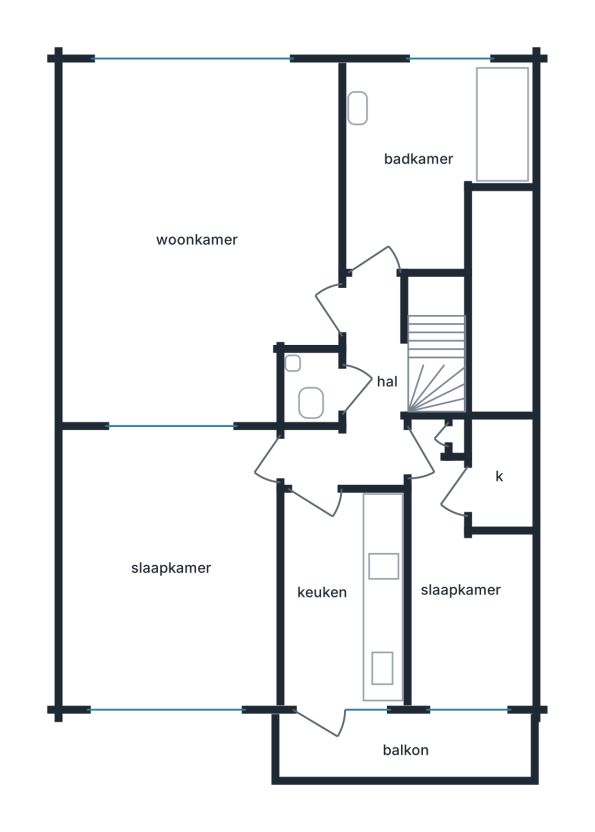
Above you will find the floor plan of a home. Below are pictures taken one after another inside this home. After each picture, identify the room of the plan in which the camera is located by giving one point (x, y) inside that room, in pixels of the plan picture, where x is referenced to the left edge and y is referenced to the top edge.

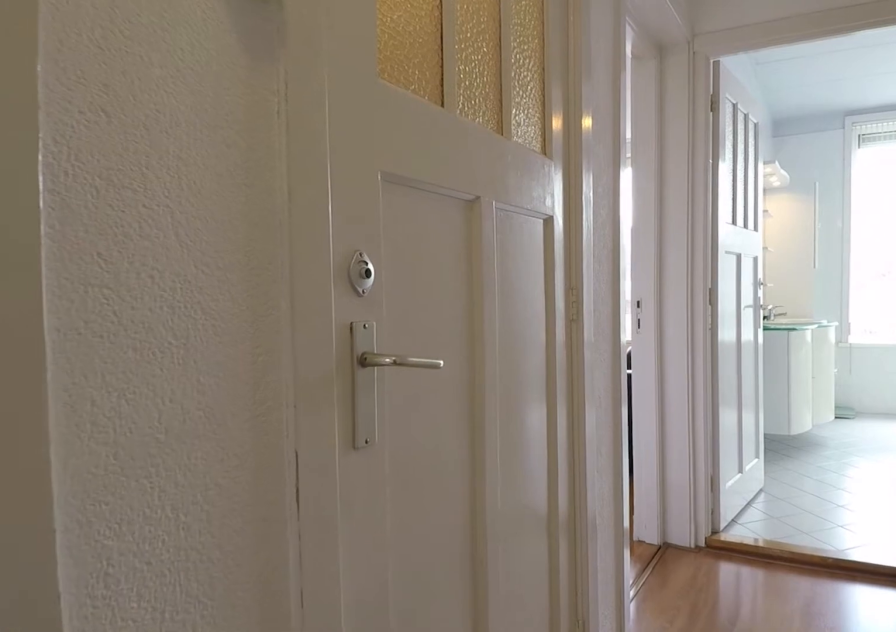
(362, 397)
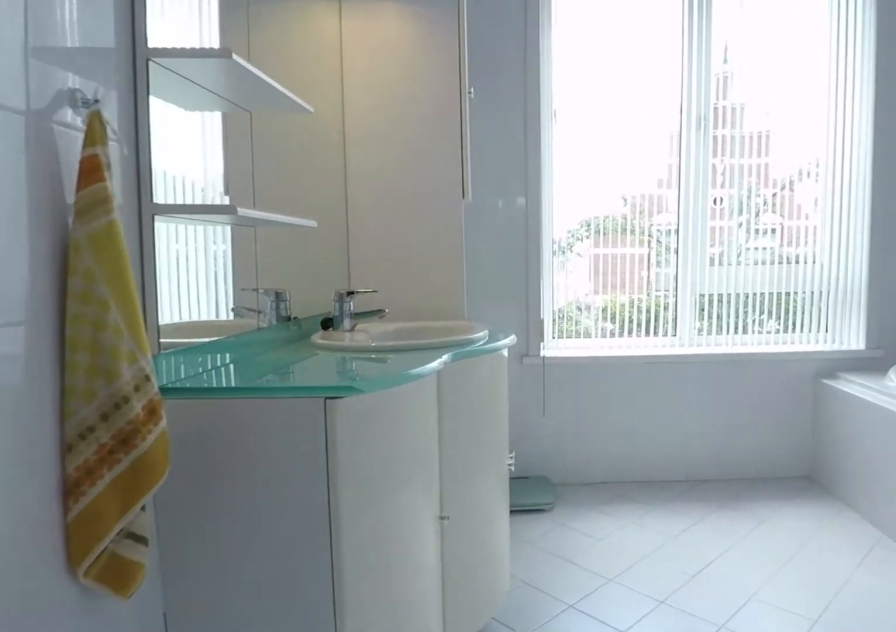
(425, 158)
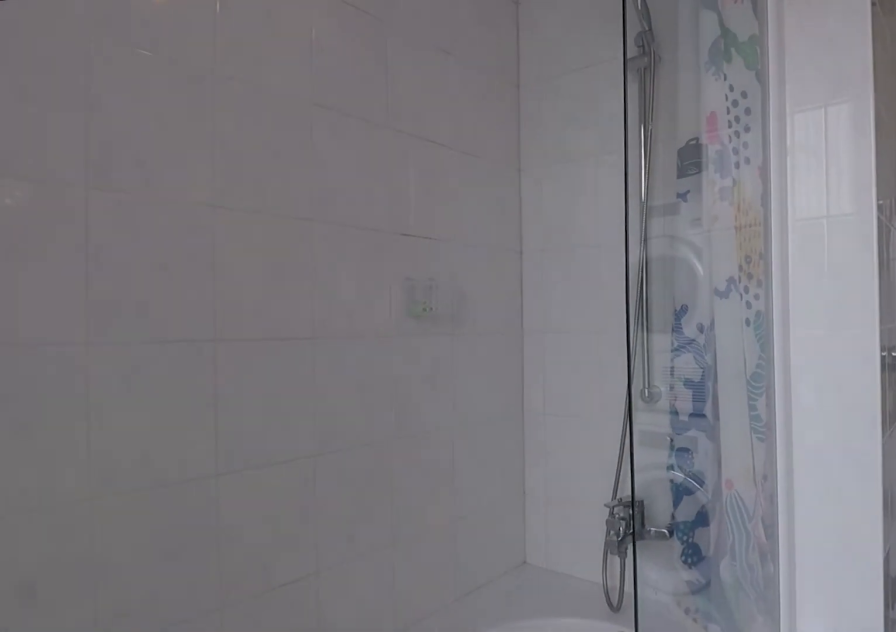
(425, 158)
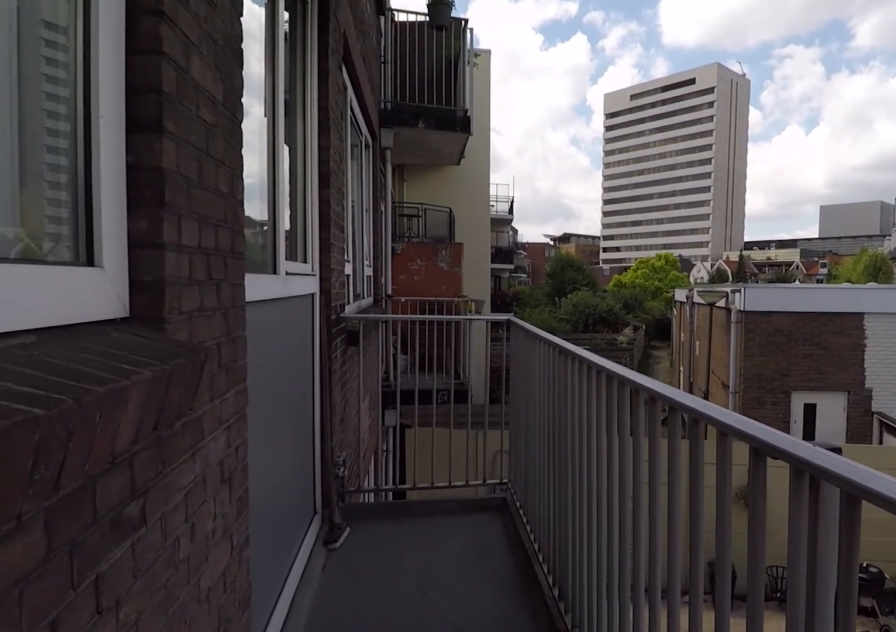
(405, 747)
